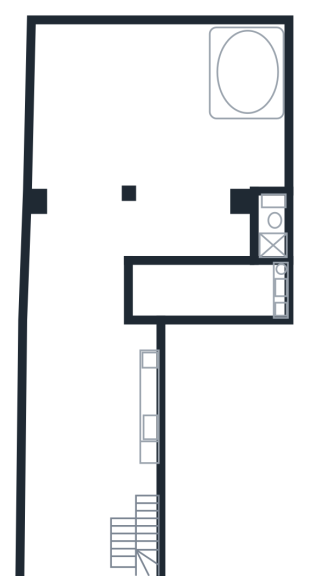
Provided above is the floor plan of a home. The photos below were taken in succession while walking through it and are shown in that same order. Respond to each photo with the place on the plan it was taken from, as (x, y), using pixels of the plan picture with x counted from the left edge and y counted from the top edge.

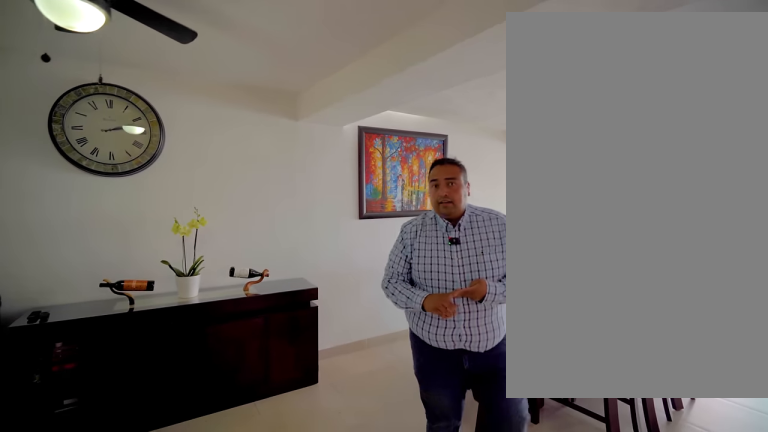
(94, 480)
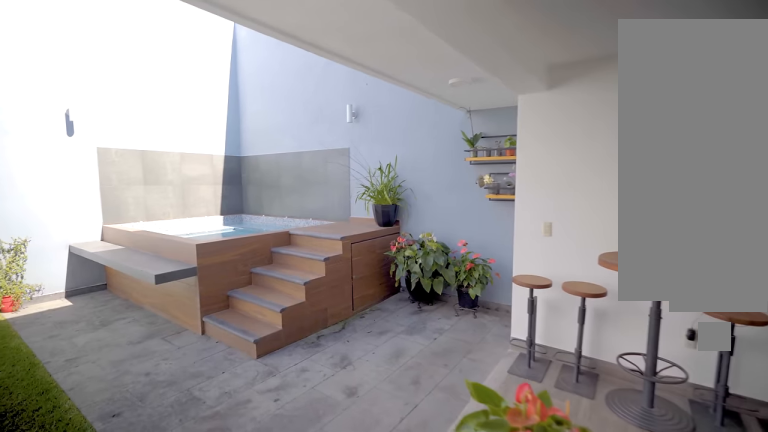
(136, 251)
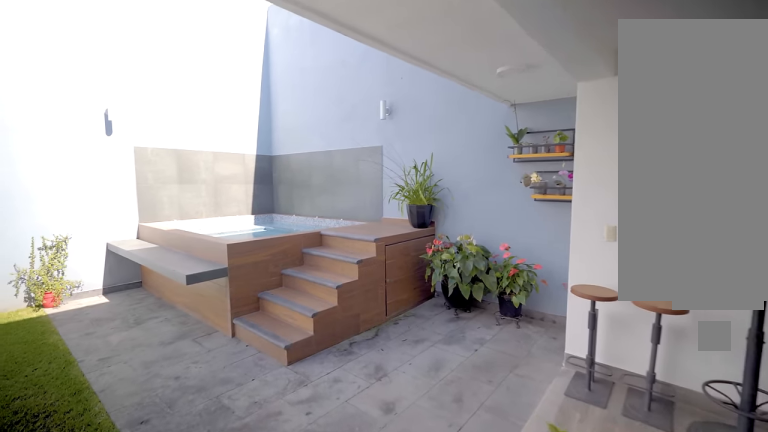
(138, 250)
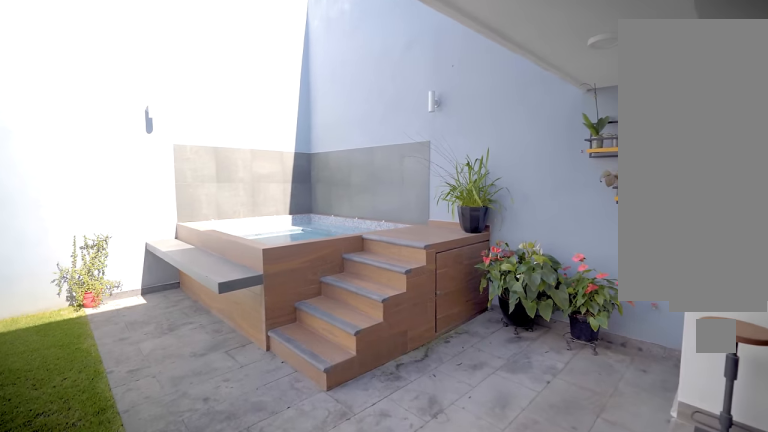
(138, 248)
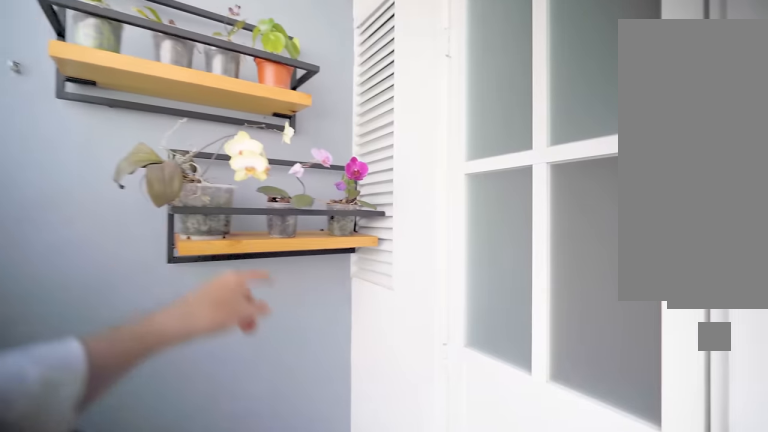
(244, 132)
